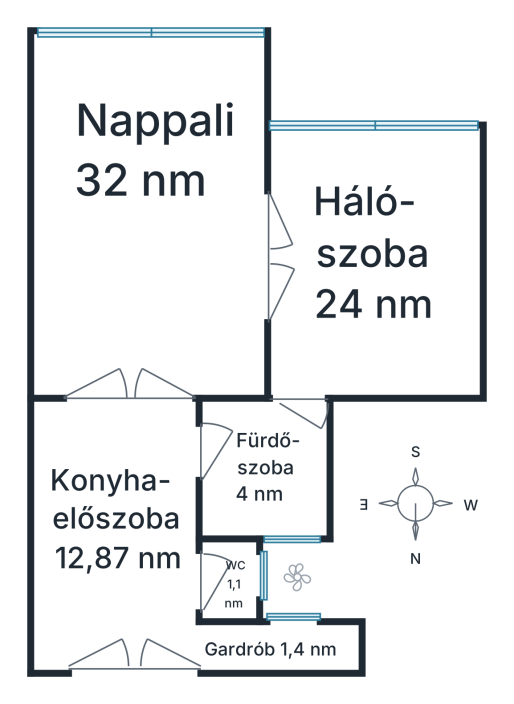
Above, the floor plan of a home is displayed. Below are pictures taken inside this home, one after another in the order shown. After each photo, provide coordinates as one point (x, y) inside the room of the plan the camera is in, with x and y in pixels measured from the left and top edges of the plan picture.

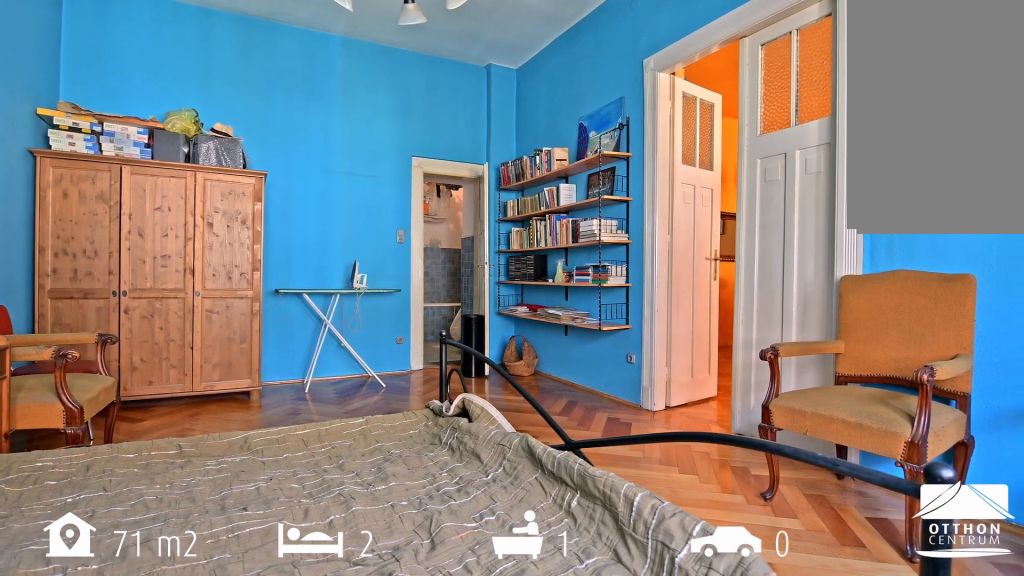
(380, 263)
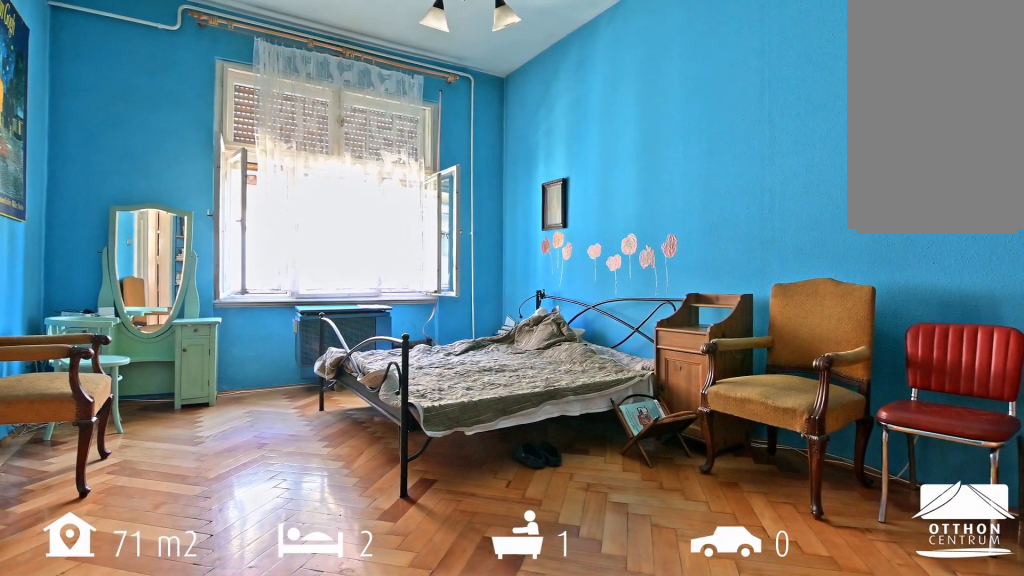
(380, 263)
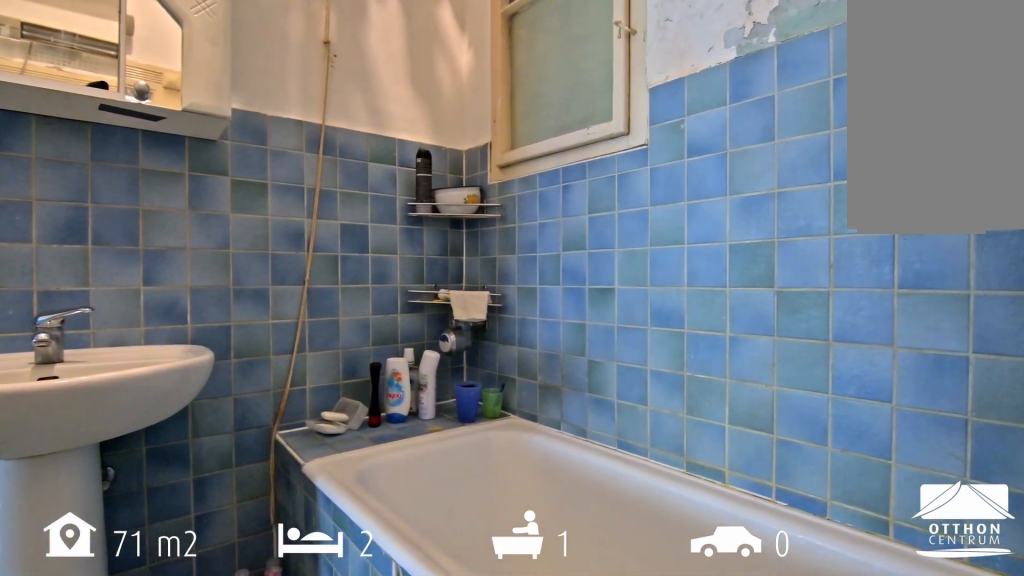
(264, 466)
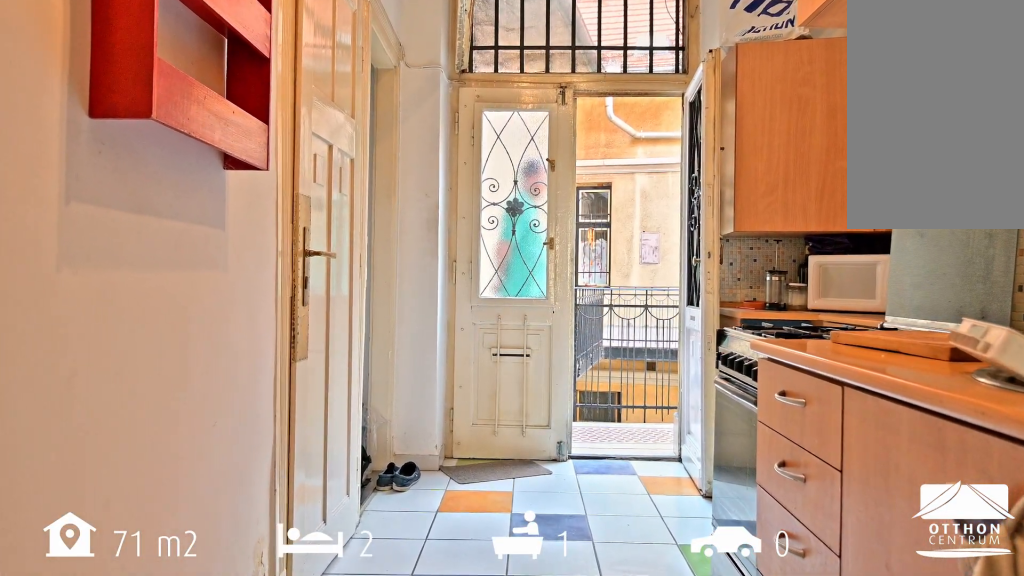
(109, 532)
